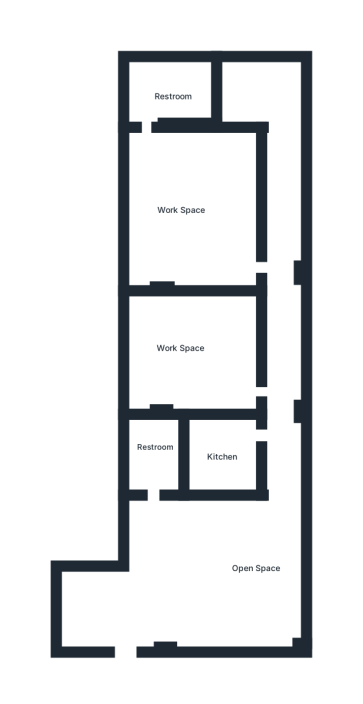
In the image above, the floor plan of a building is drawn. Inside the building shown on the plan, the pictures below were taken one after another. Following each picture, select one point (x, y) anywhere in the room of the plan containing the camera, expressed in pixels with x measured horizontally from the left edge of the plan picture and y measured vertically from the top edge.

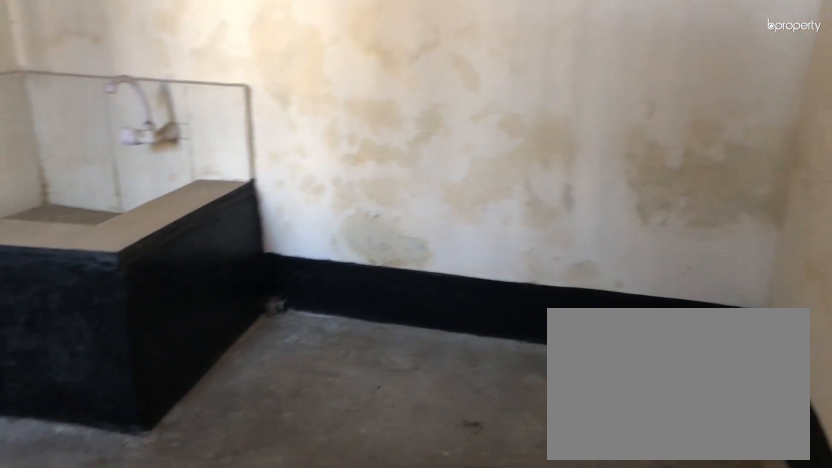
(221, 453)
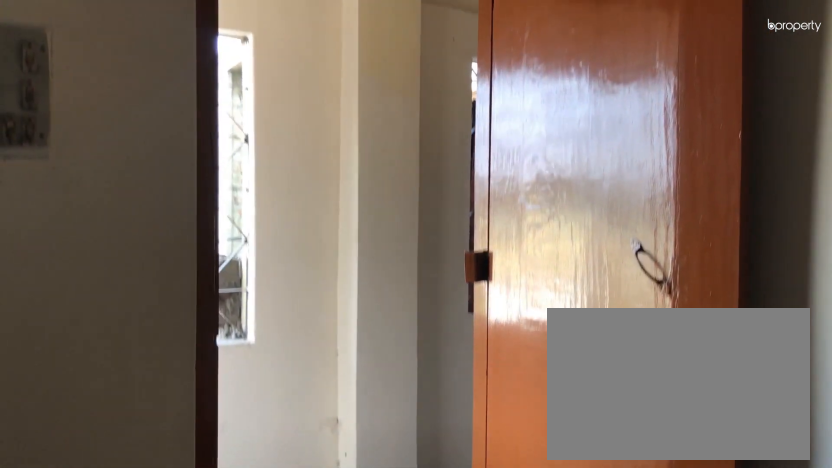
(178, 356)
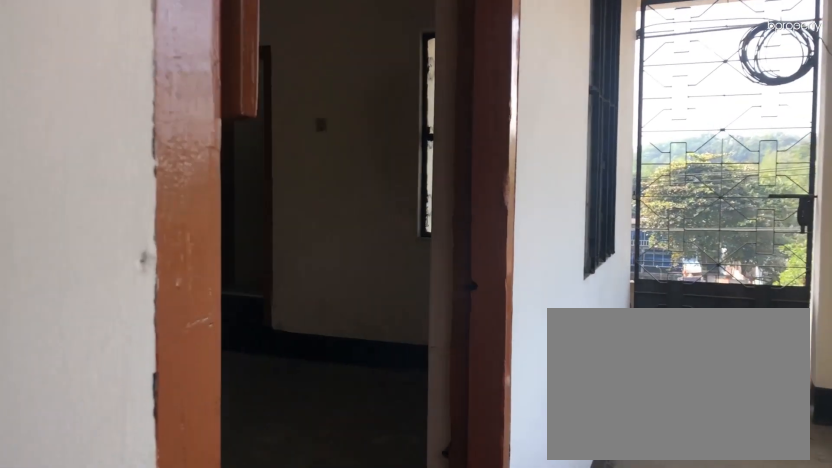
(272, 264)
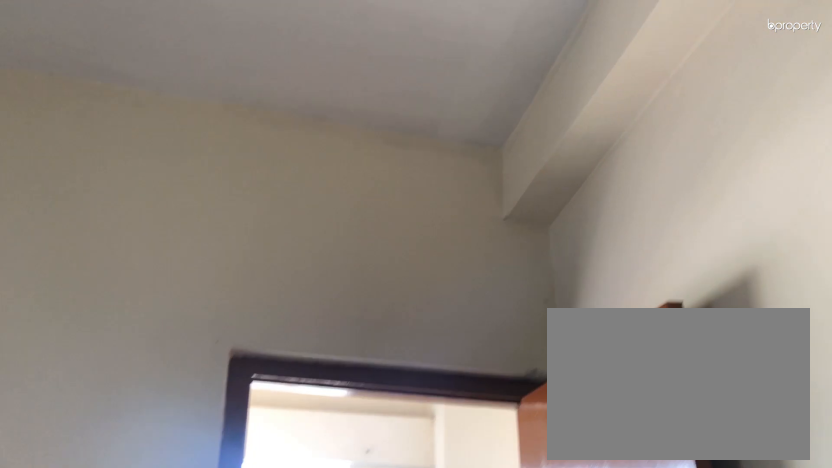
(178, 206)
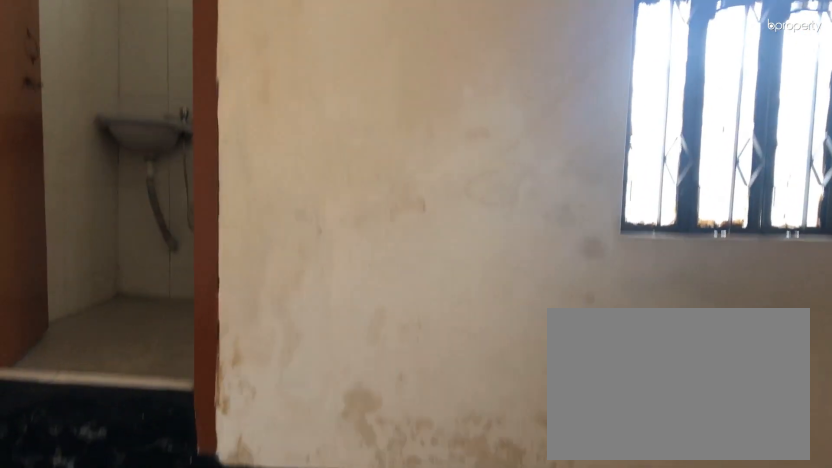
(178, 206)
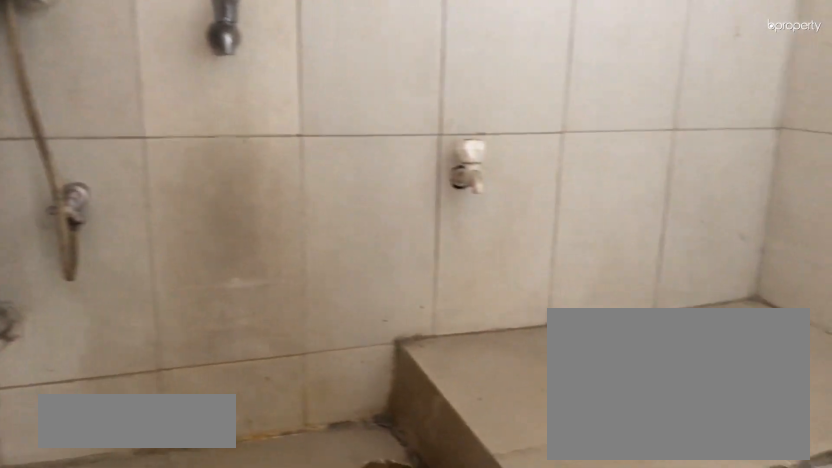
(167, 94)
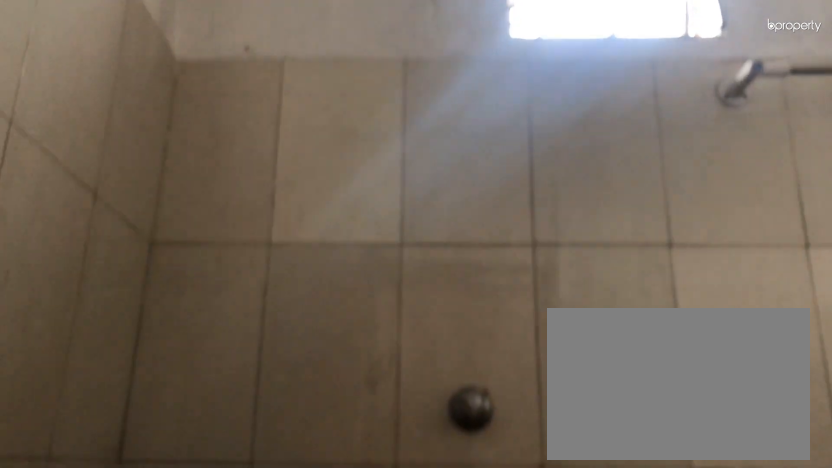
(167, 94)
